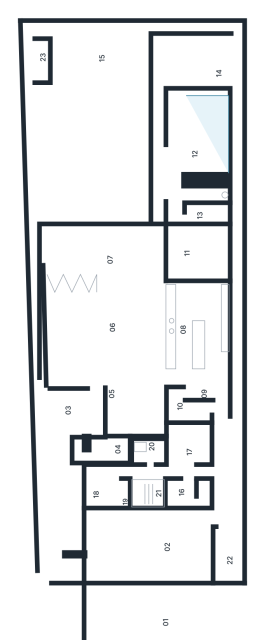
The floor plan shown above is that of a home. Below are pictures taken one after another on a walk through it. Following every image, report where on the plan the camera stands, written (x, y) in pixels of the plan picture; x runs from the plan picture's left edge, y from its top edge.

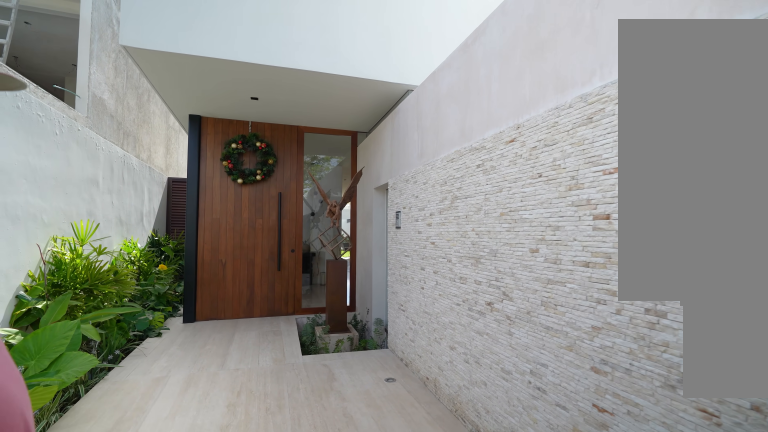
(62, 516)
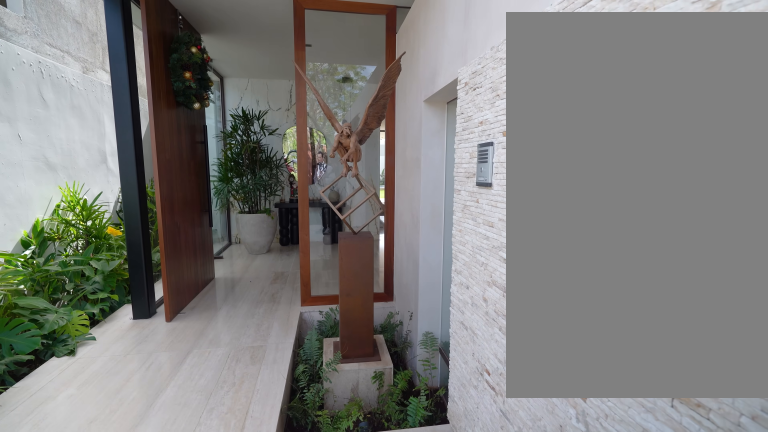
(60, 478)
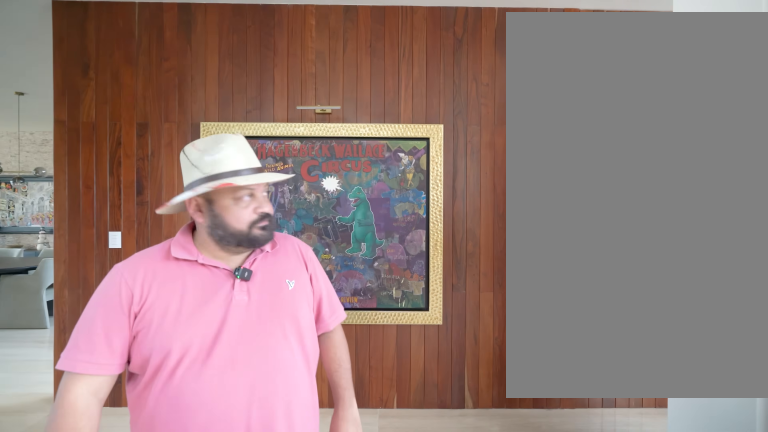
(96, 441)
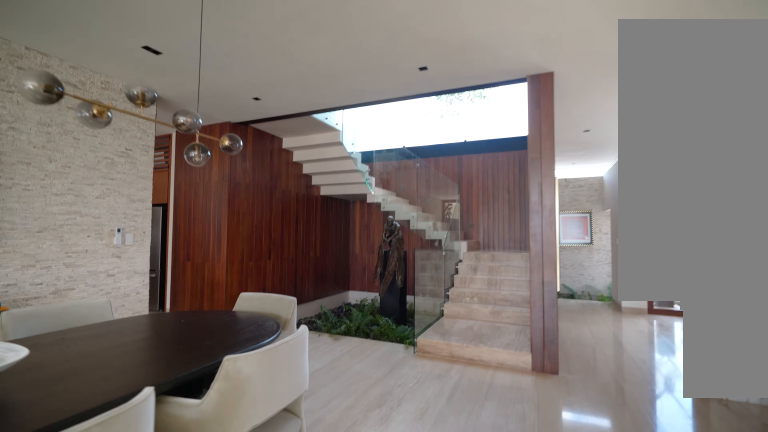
(137, 292)
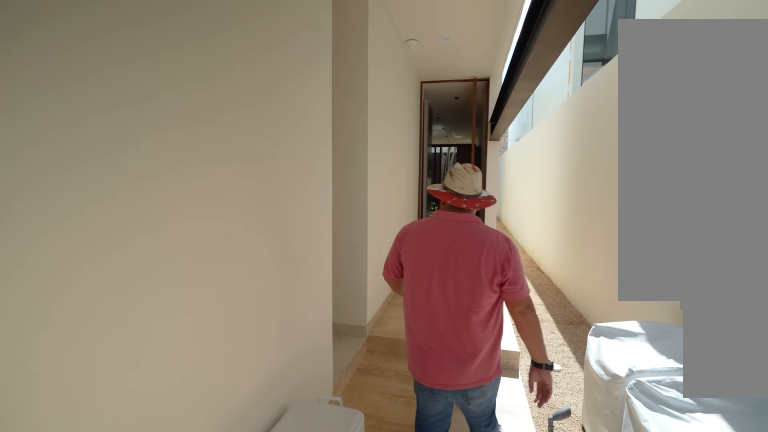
(235, 501)
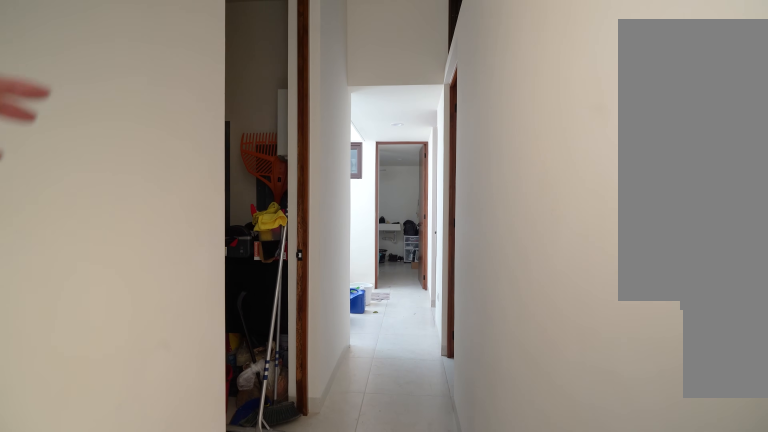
(215, 471)
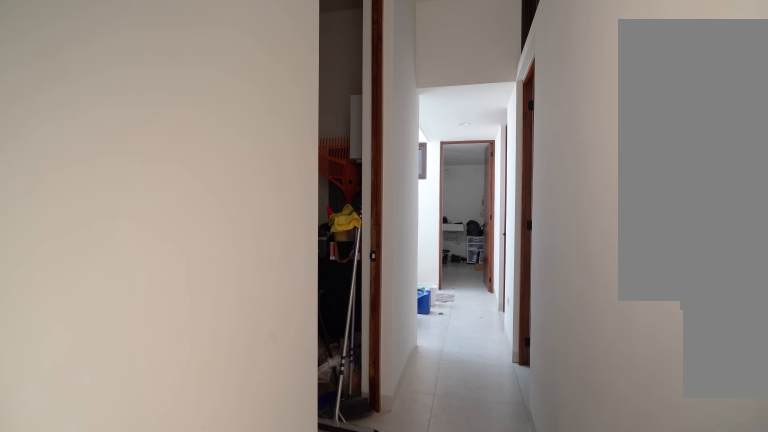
(215, 471)
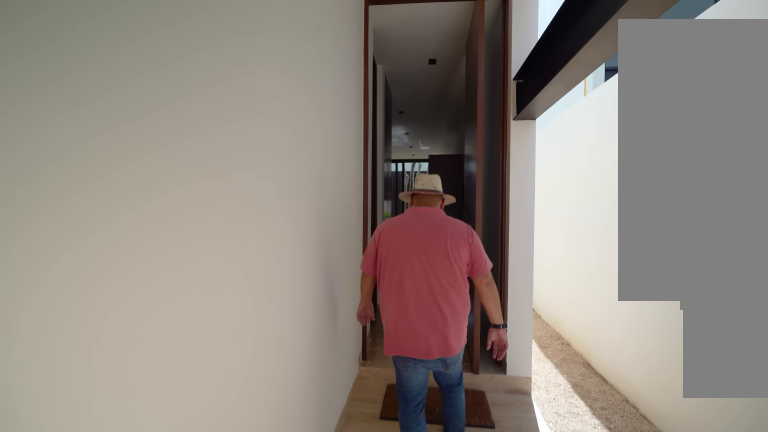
(220, 469)
